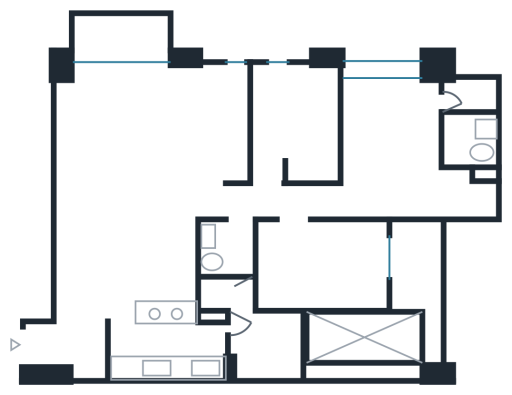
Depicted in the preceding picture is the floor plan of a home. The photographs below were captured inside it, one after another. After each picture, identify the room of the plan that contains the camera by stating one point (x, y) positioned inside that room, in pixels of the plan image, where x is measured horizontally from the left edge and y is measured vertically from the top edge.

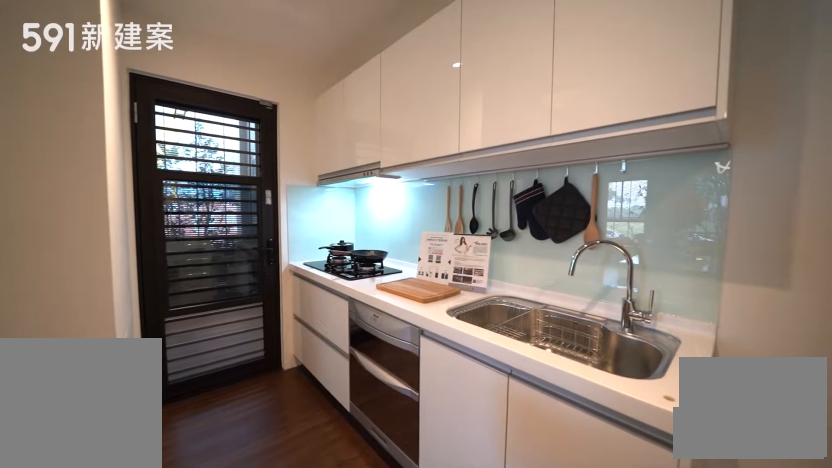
(170, 352)
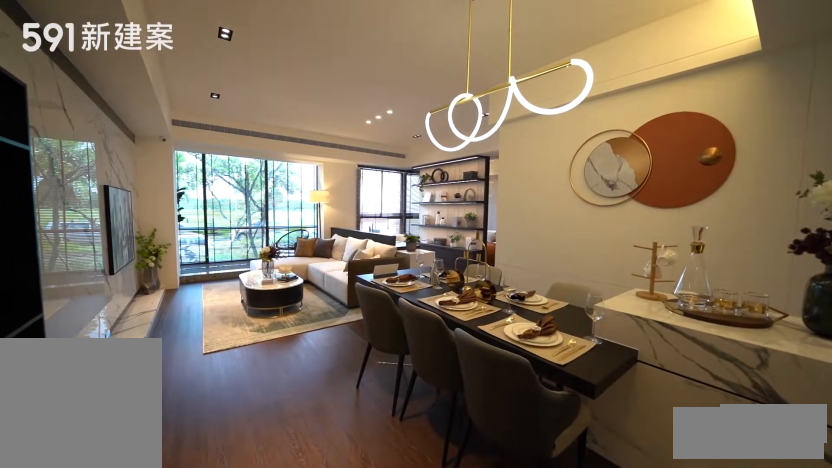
(125, 266)
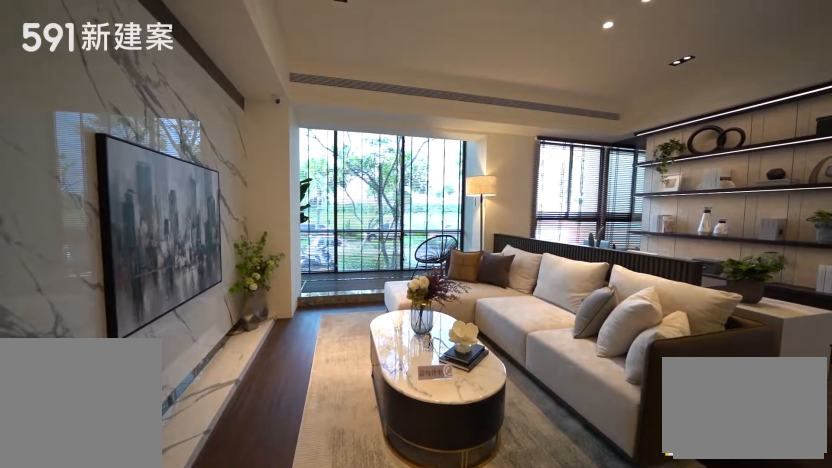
(113, 136)
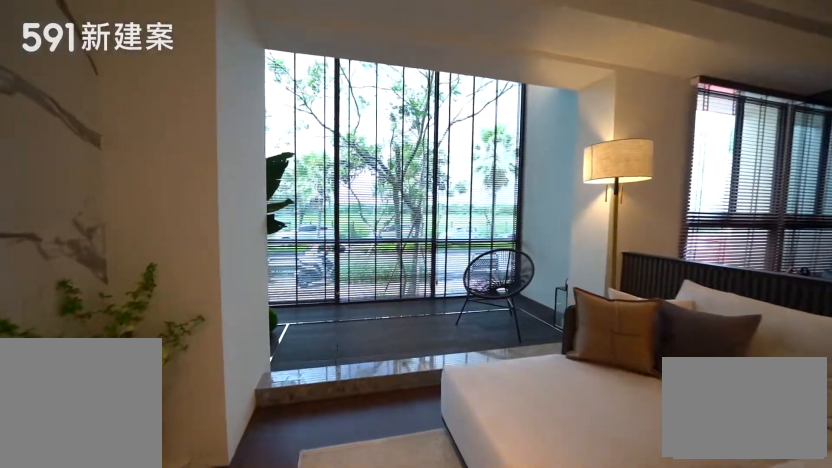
(113, 136)
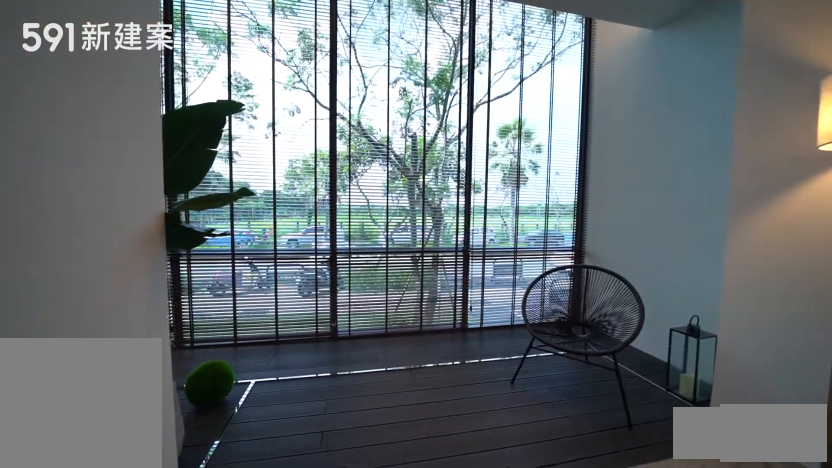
(120, 36)
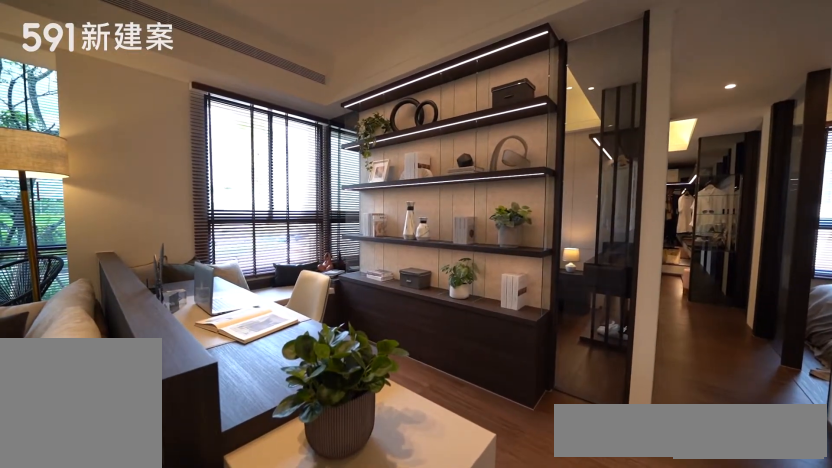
(214, 122)
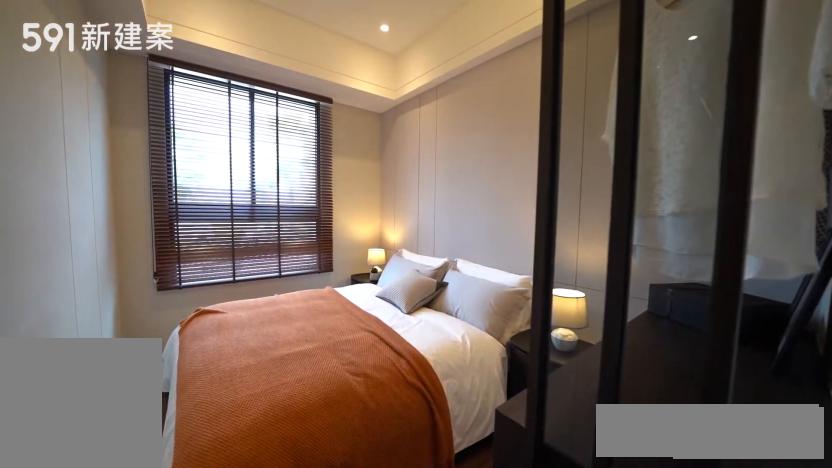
(296, 120)
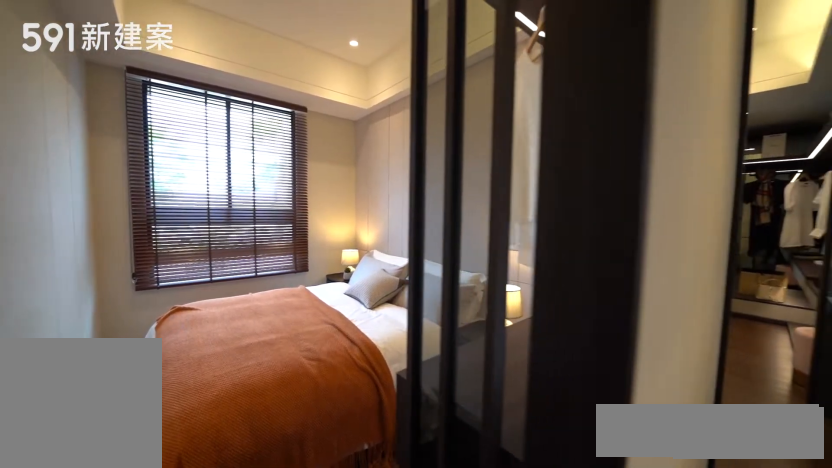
(296, 120)
